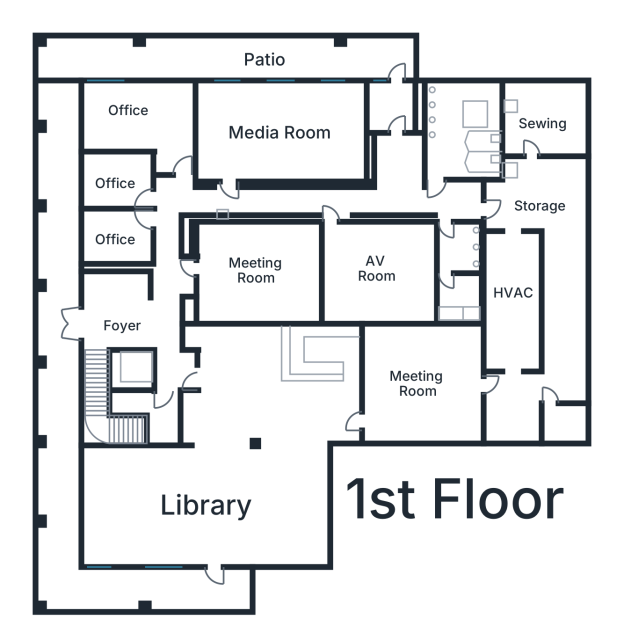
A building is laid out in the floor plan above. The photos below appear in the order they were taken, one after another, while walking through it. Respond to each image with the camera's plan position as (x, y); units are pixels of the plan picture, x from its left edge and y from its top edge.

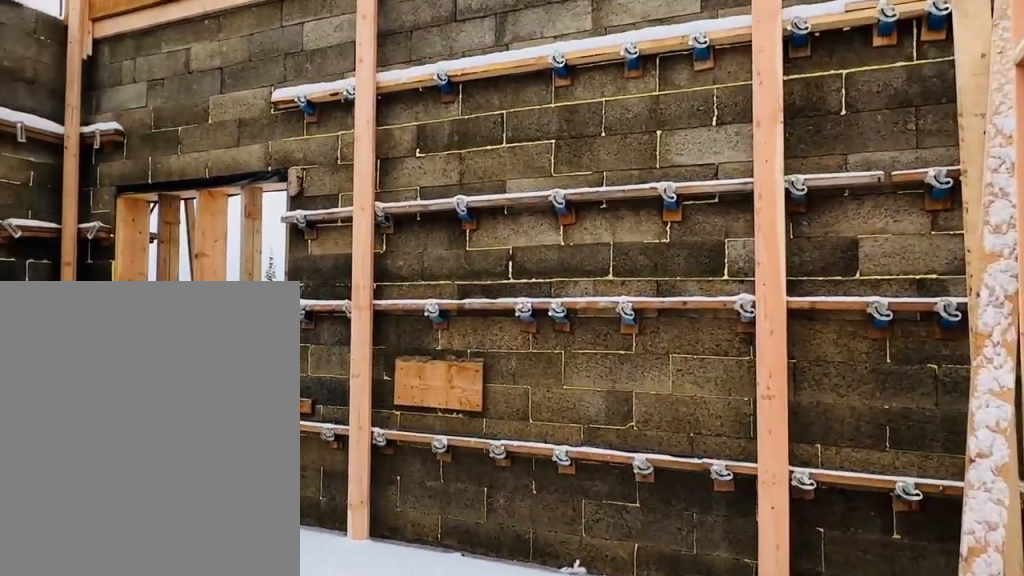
(163, 141)
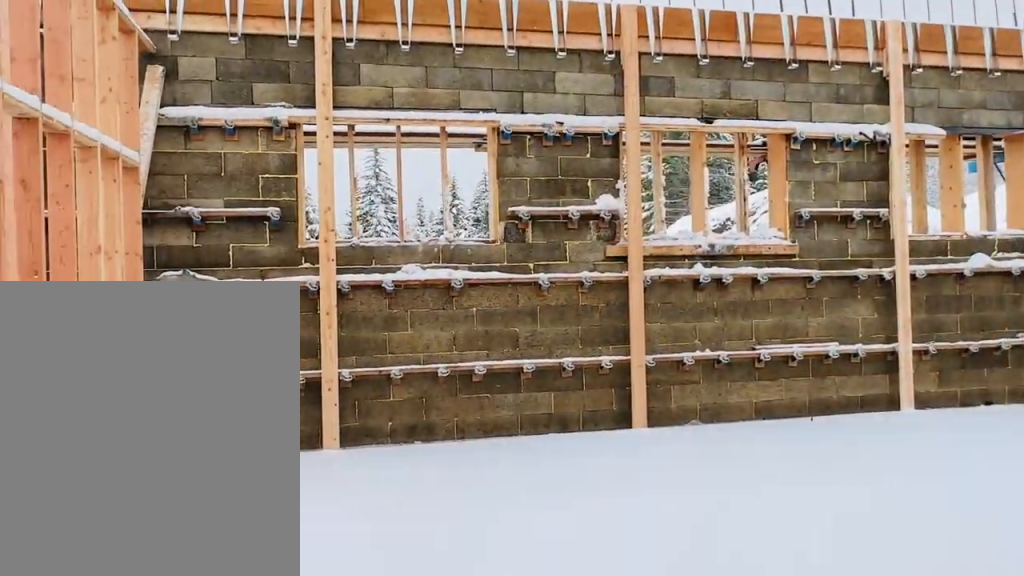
(224, 184)
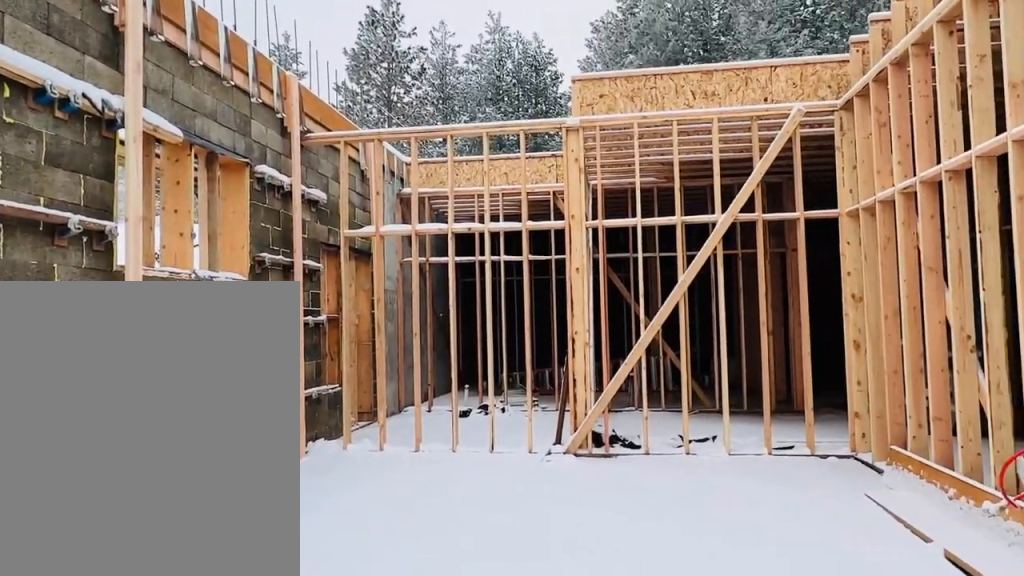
(243, 129)
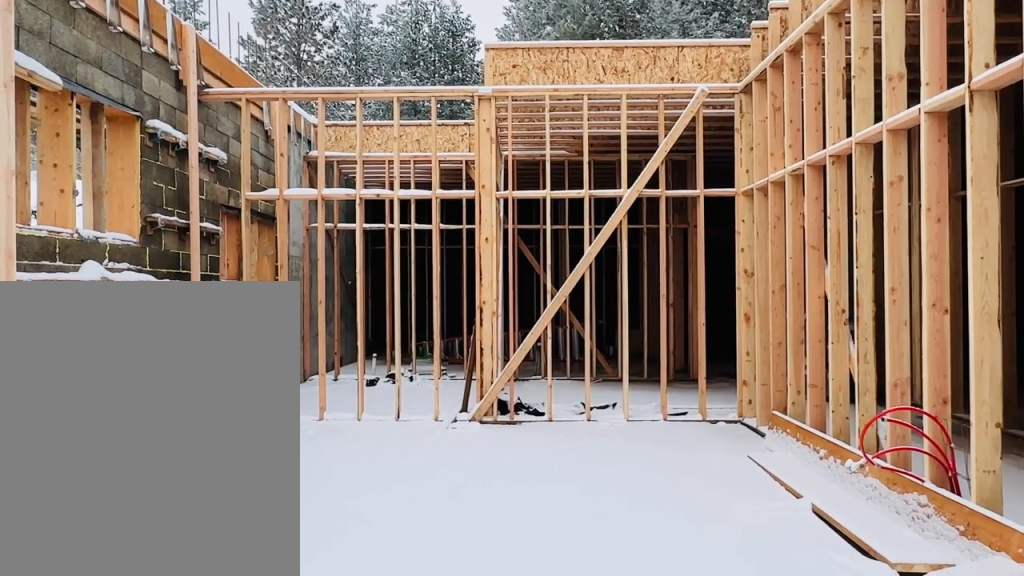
(243, 129)
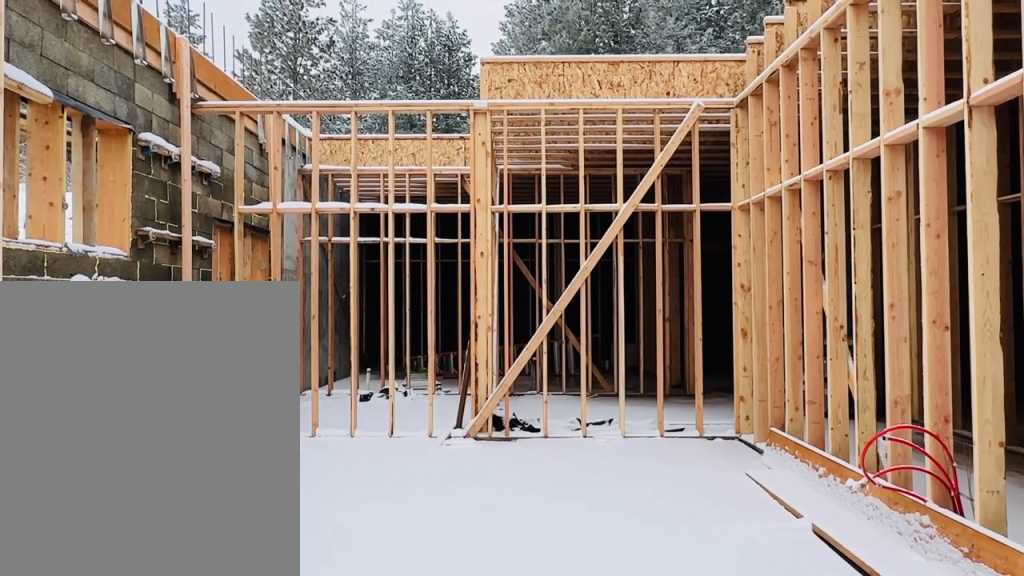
(243, 129)
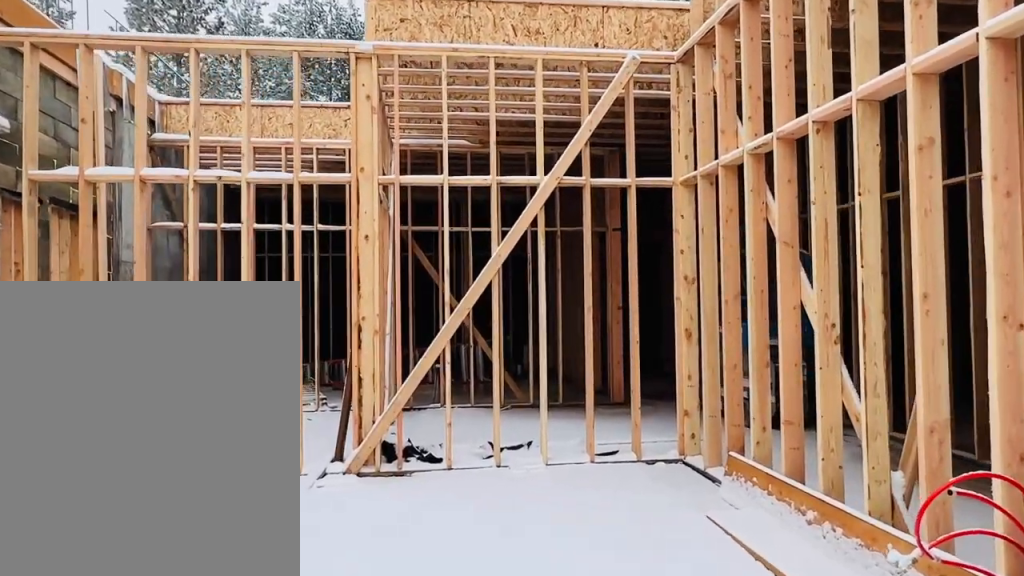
(267, 130)
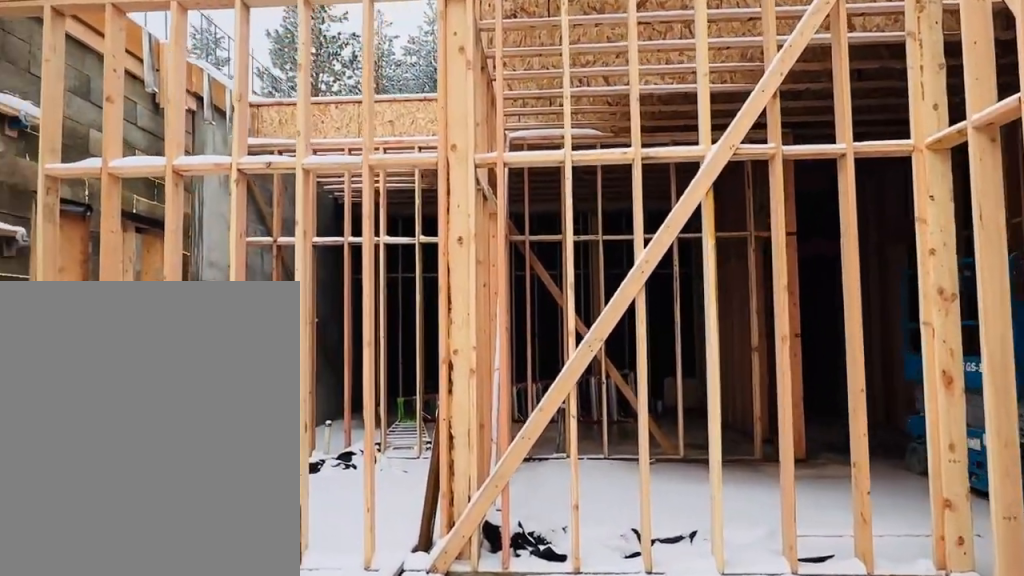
(328, 130)
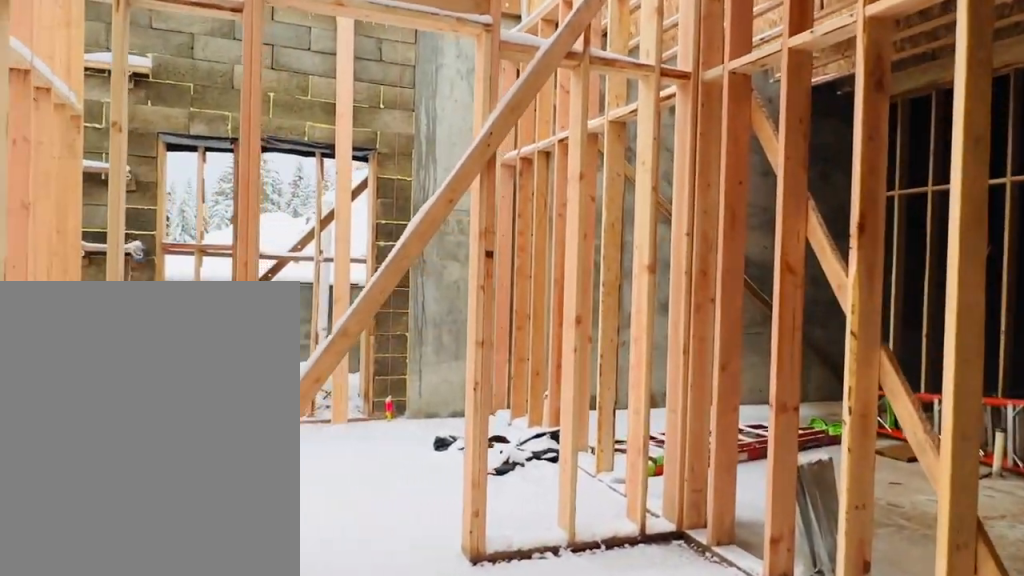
(396, 184)
